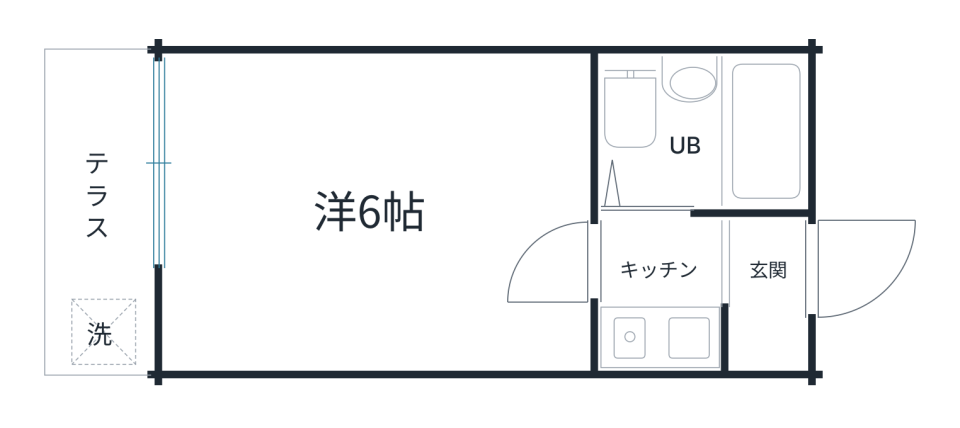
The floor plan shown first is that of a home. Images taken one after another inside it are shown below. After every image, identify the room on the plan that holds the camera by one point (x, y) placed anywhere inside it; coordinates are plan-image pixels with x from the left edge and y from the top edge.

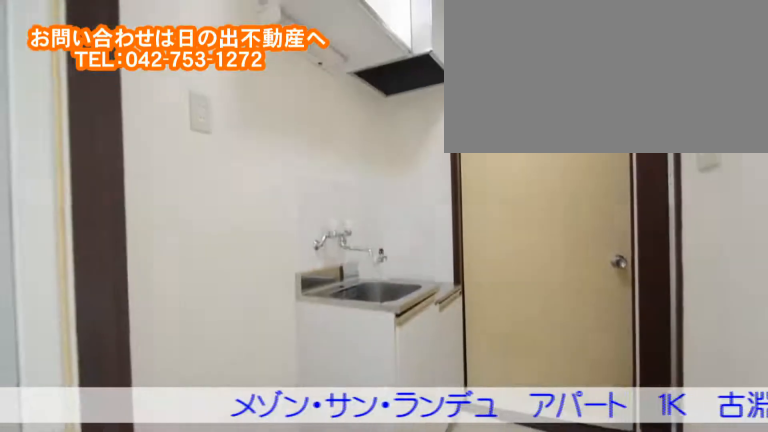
(736, 267)
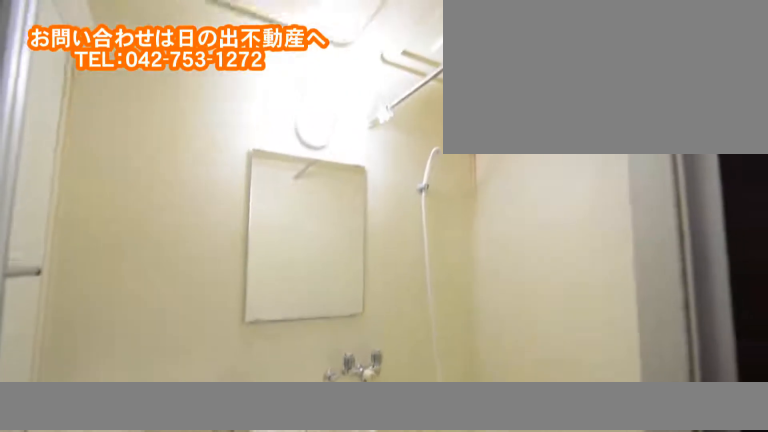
(747, 137)
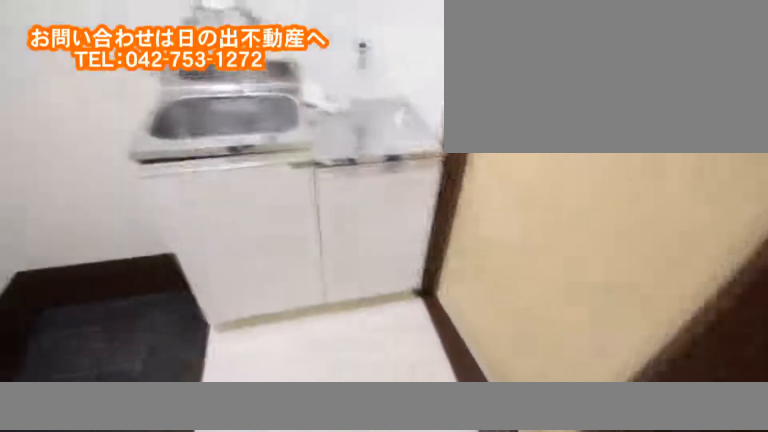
(658, 253)
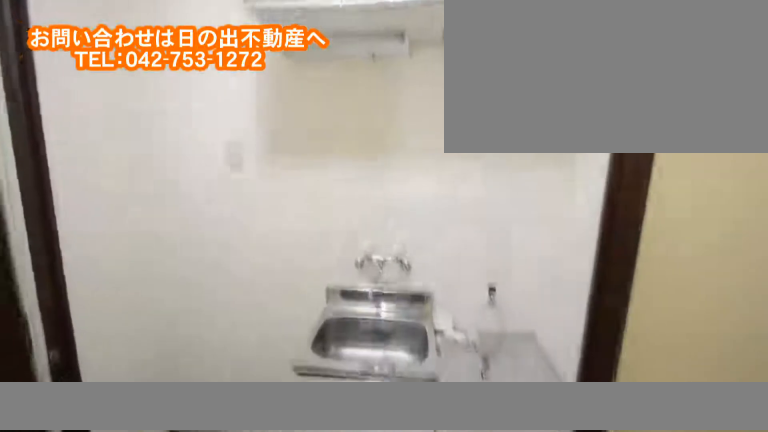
(661, 254)
